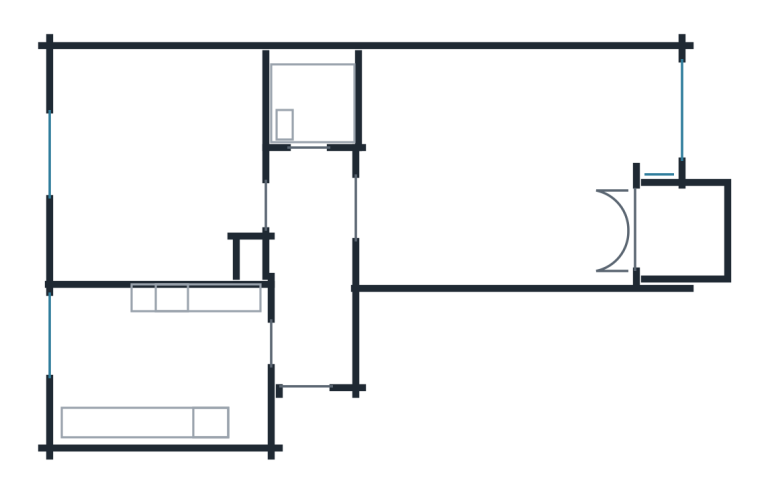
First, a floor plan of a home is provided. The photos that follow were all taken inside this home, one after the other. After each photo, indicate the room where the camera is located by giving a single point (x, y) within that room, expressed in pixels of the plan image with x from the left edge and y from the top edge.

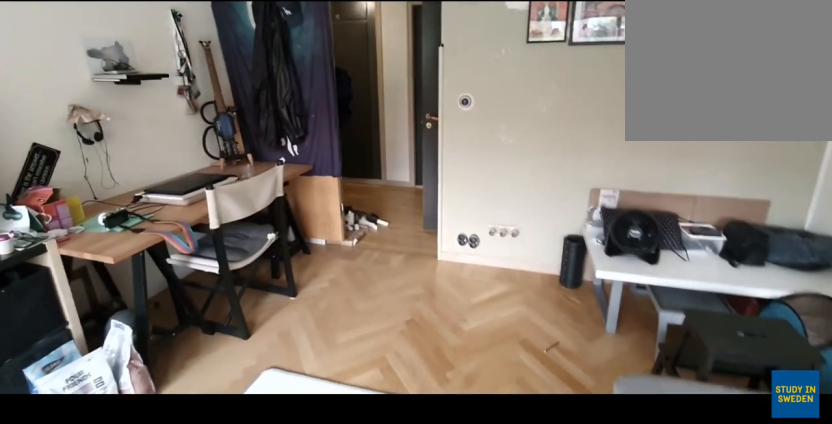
(520, 165)
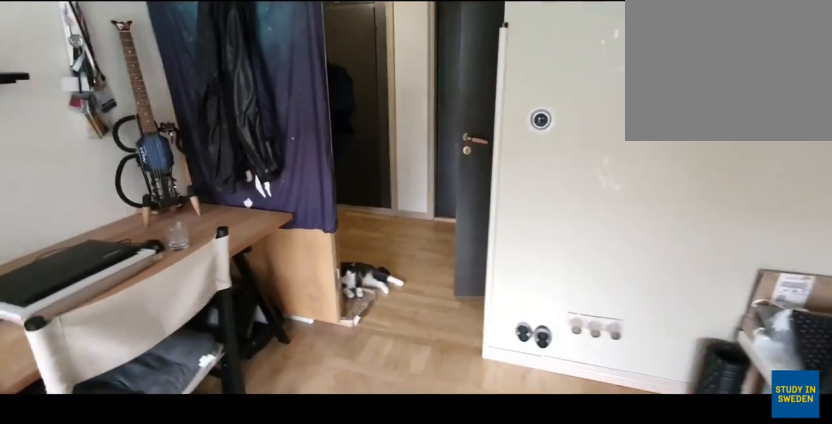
(520, 165)
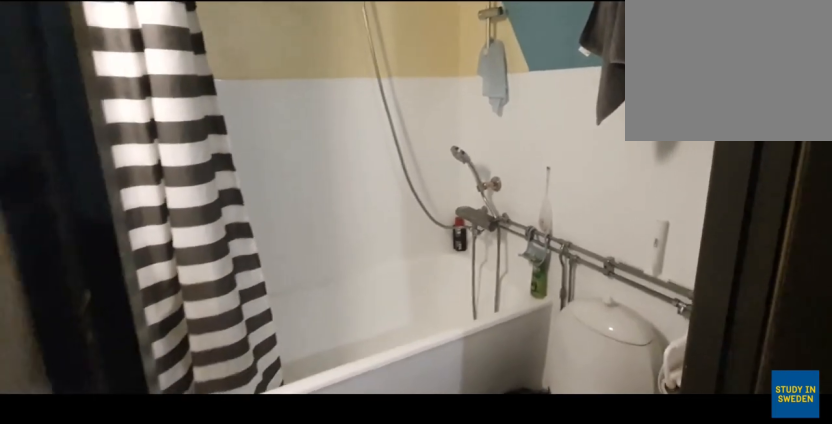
(312, 105)
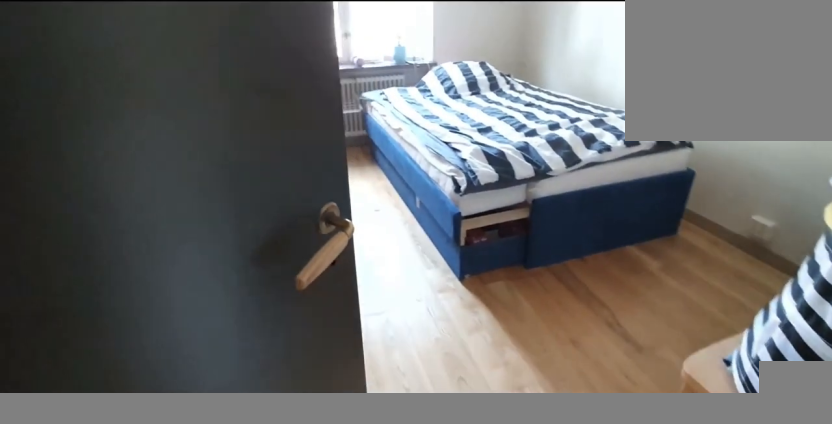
(158, 153)
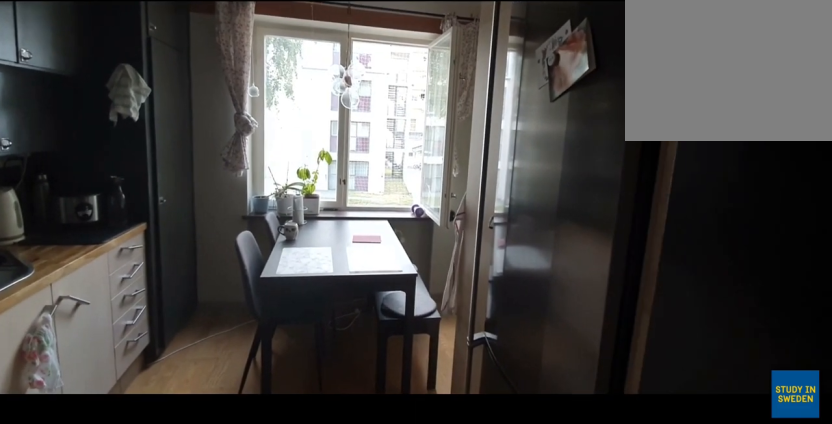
(162, 366)
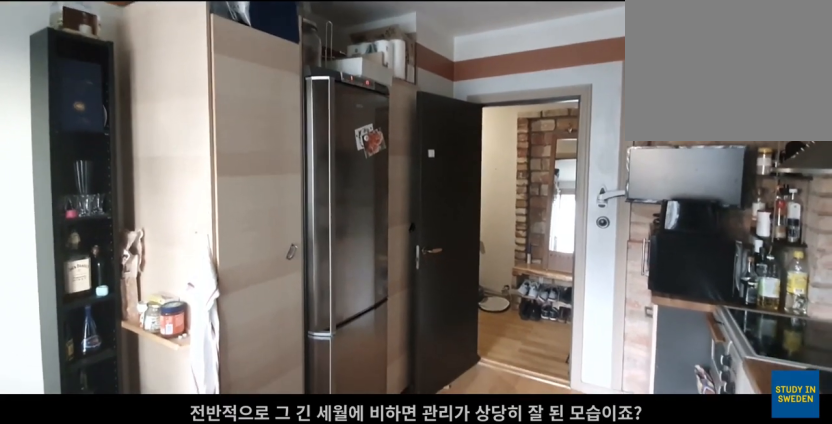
(162, 366)
